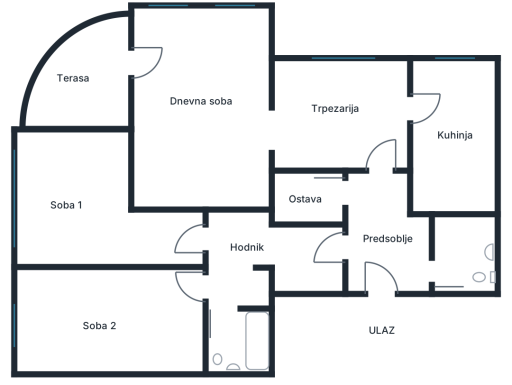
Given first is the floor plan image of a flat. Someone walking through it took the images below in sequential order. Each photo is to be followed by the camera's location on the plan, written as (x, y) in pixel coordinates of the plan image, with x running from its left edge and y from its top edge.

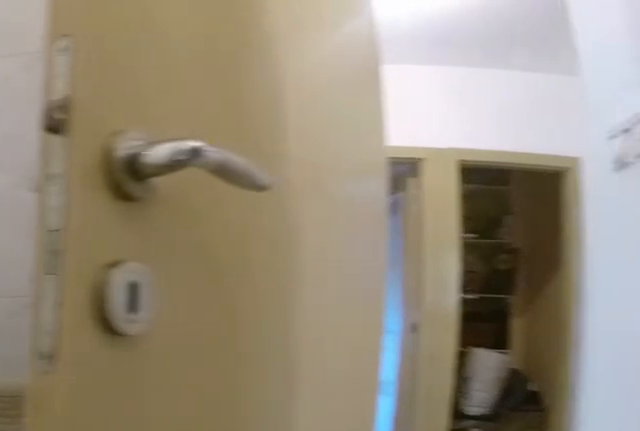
(472, 238)
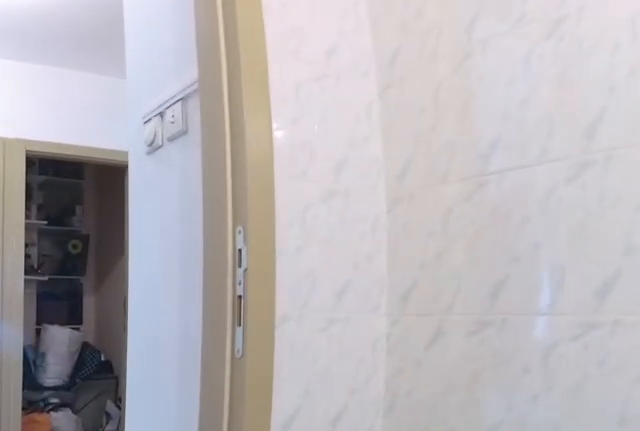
(475, 248)
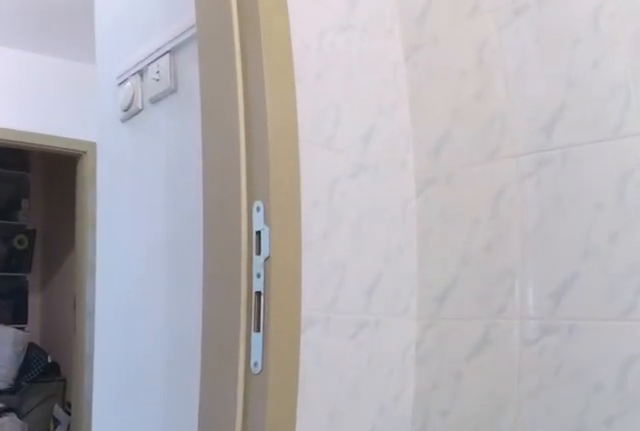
(469, 249)
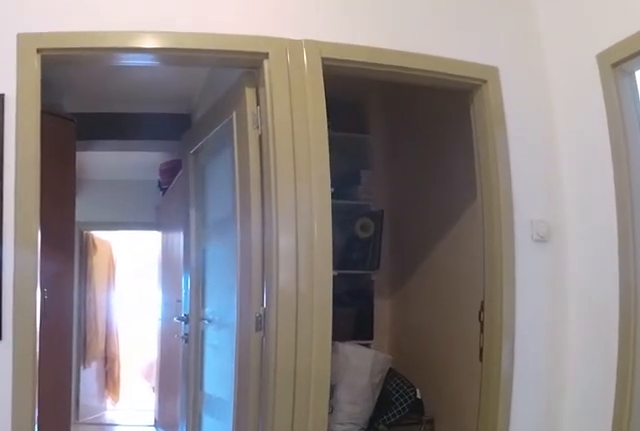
(416, 249)
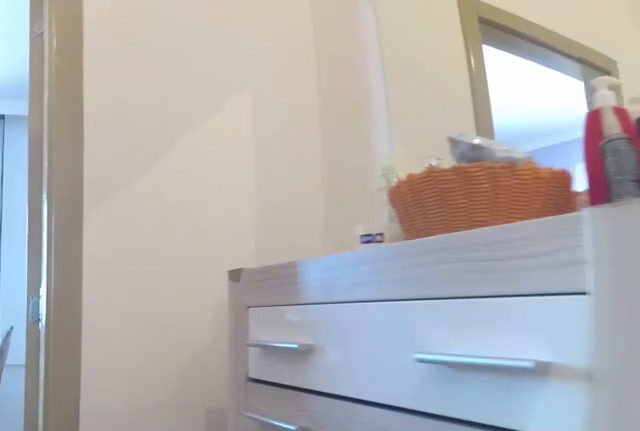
(382, 232)
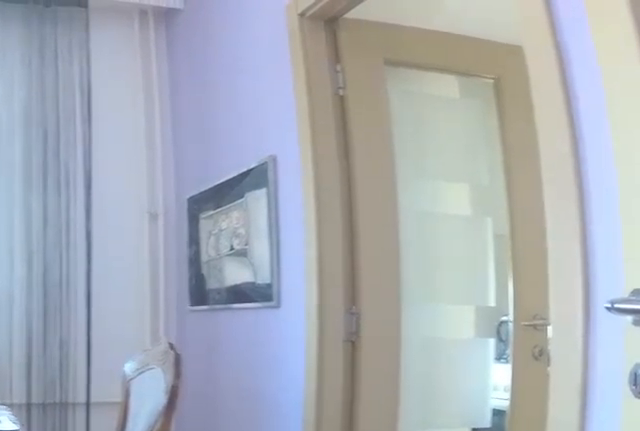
(385, 179)
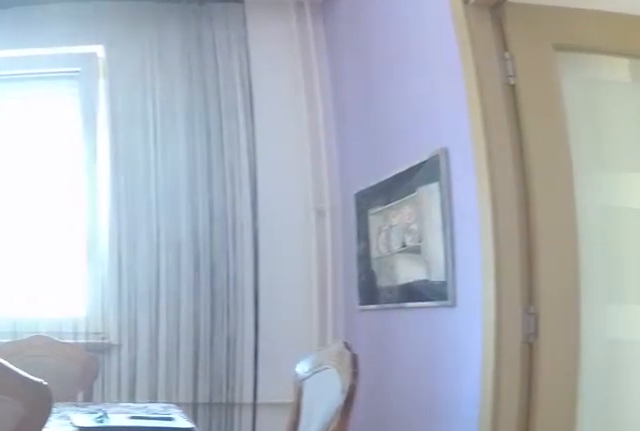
(386, 176)
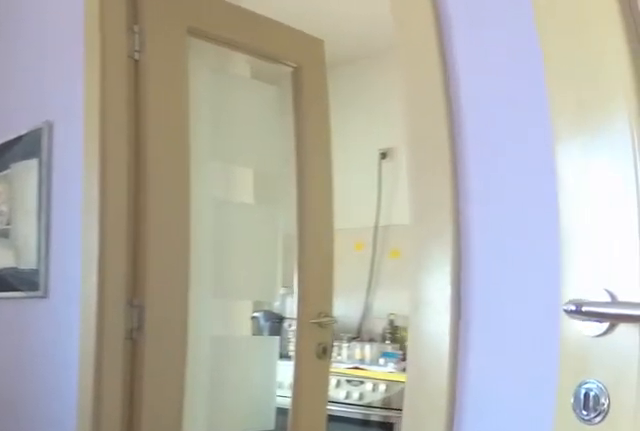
(381, 167)
